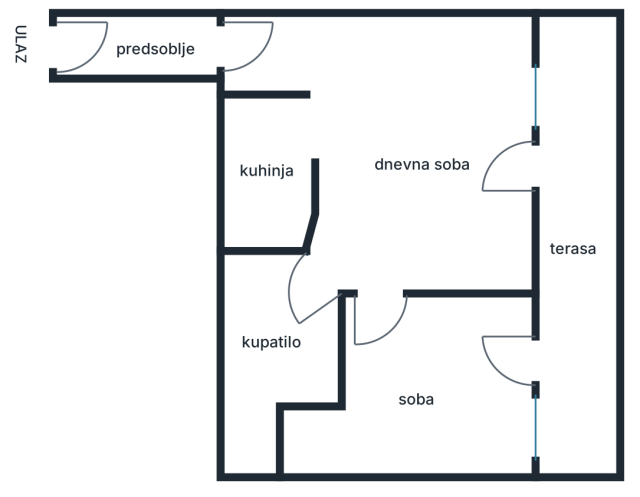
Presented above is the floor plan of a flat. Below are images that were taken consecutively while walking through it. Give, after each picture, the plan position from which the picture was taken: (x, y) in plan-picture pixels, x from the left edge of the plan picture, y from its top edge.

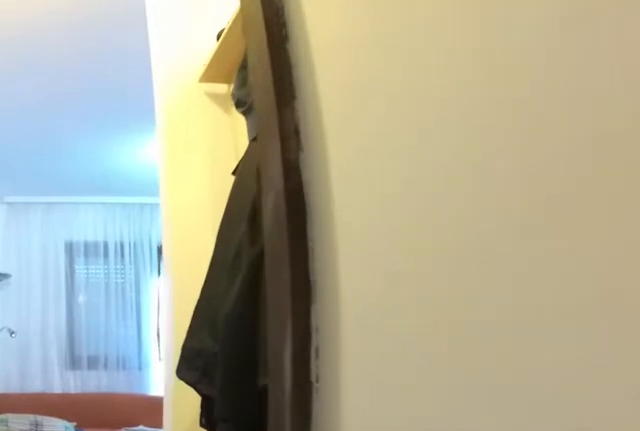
(137, 45)
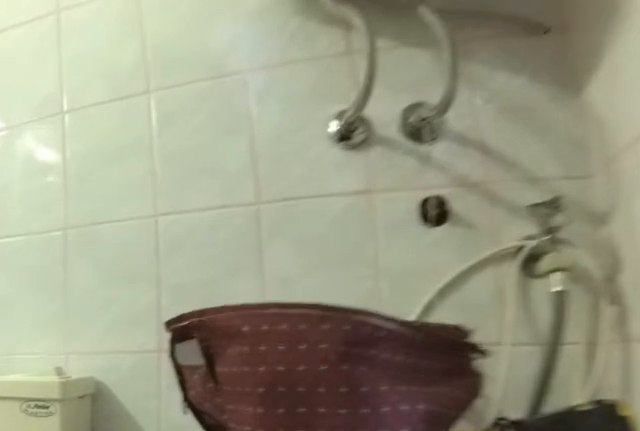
(299, 272)
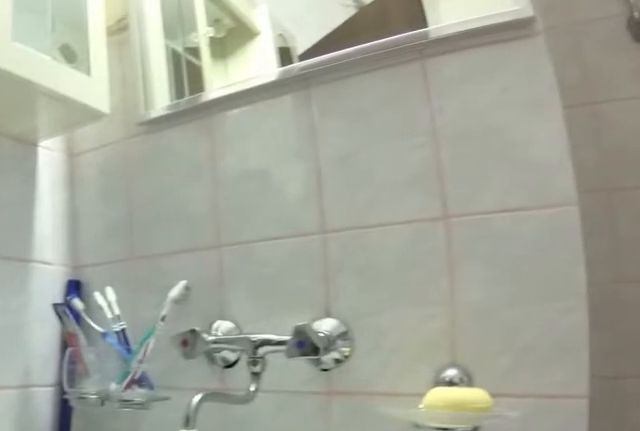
(293, 302)
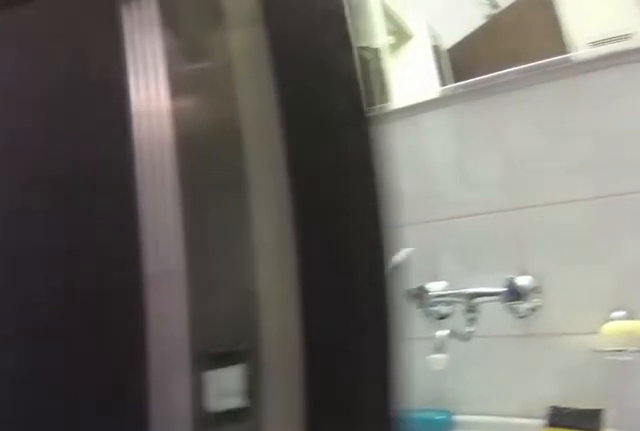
(326, 250)
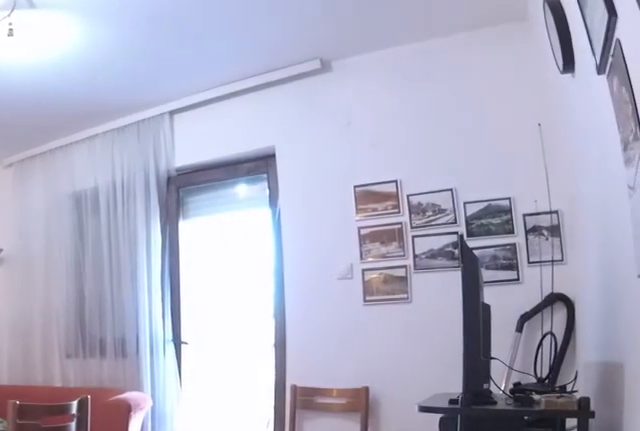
(332, 259)
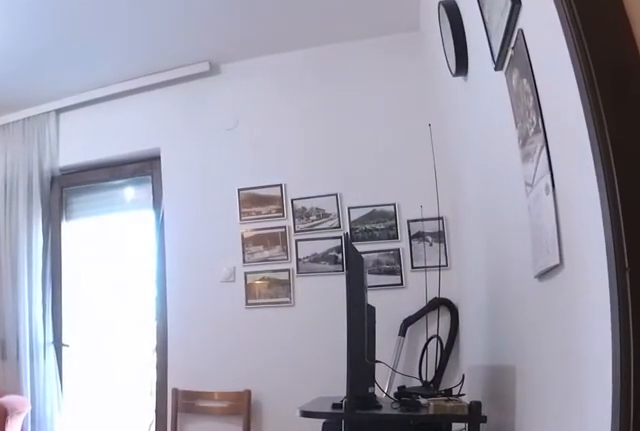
(332, 259)
